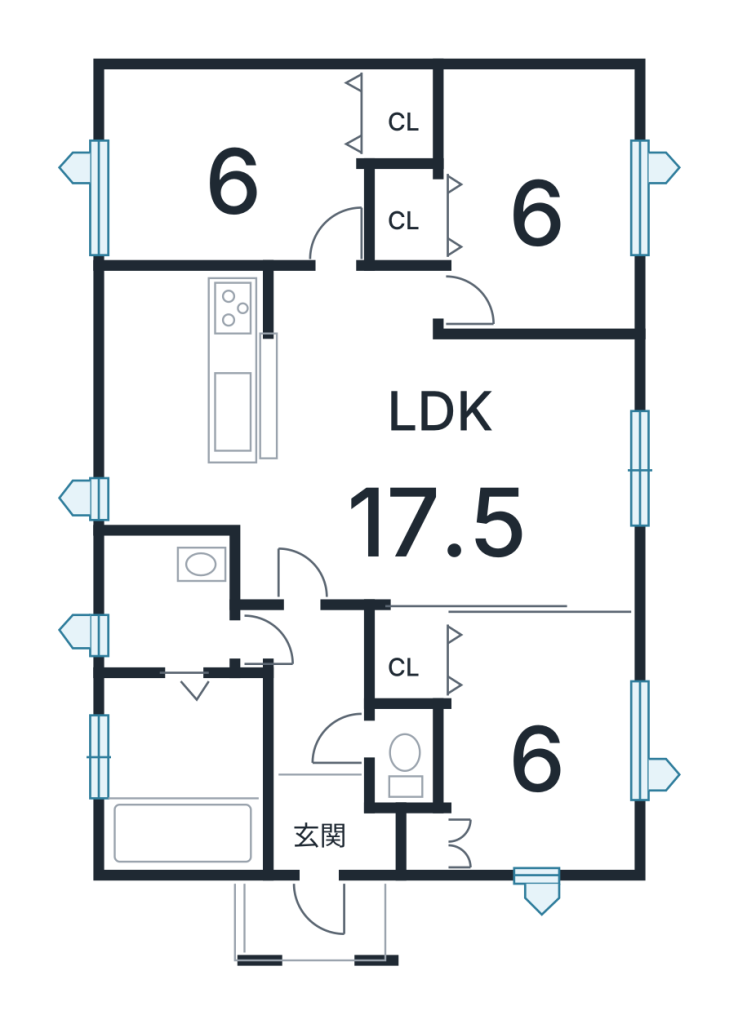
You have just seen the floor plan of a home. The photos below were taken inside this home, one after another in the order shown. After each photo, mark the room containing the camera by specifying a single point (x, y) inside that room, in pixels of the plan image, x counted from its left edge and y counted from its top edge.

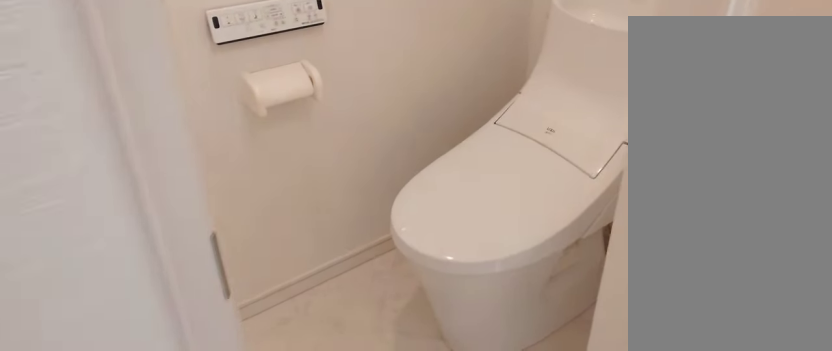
(400, 785)
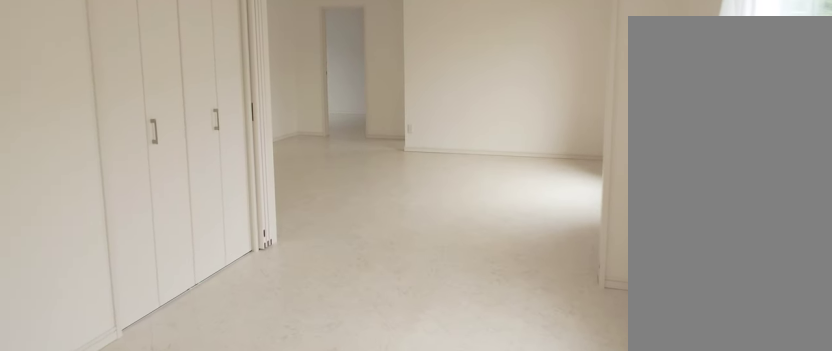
(534, 760)
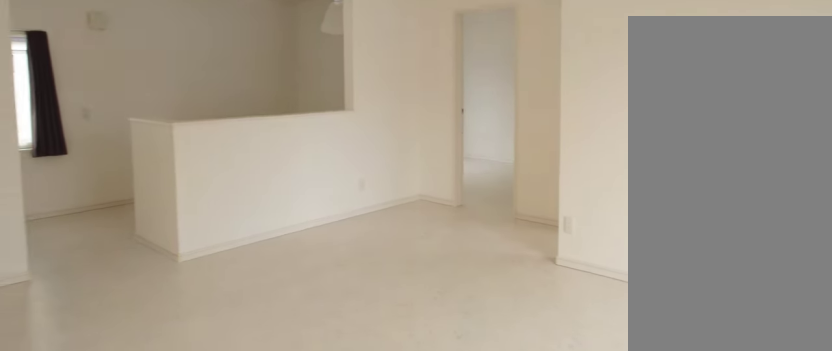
(438, 525)
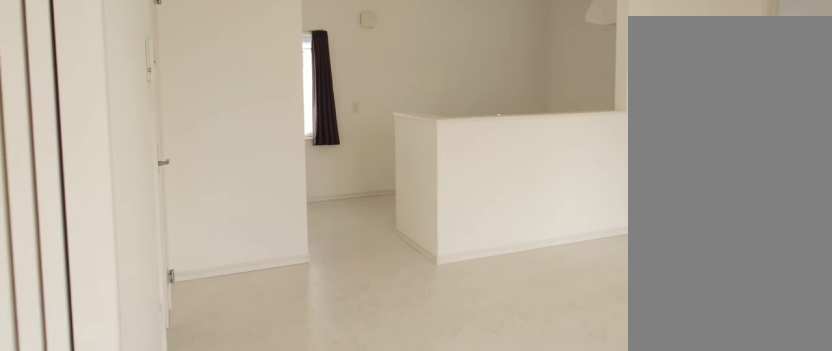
(438, 525)
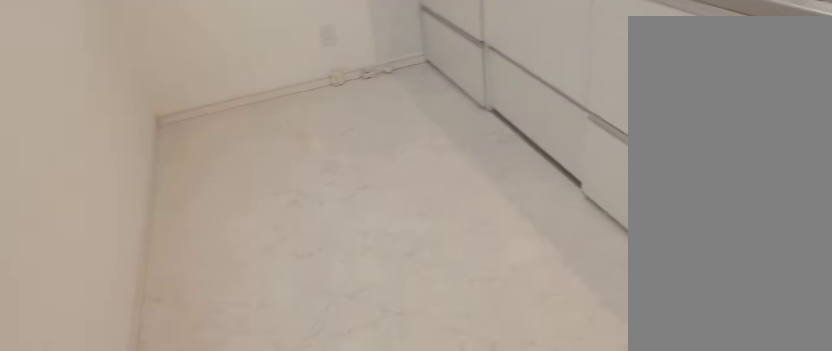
(164, 423)
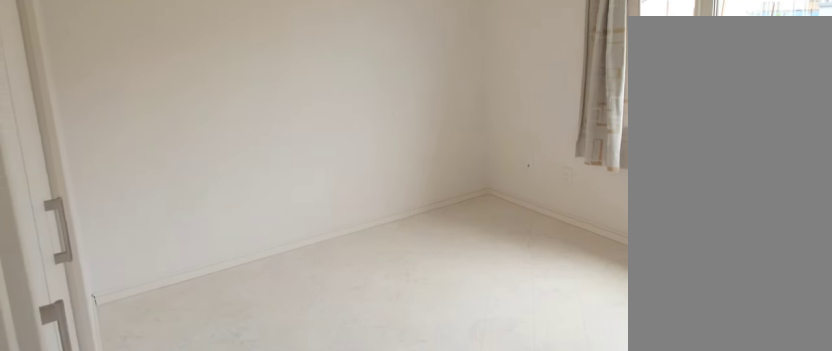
(543, 207)
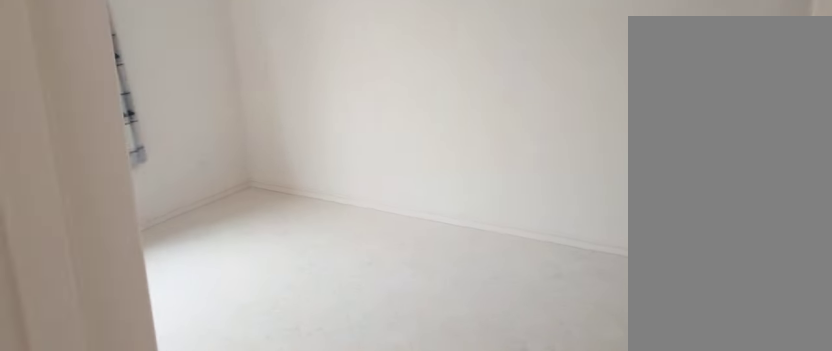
(228, 180)
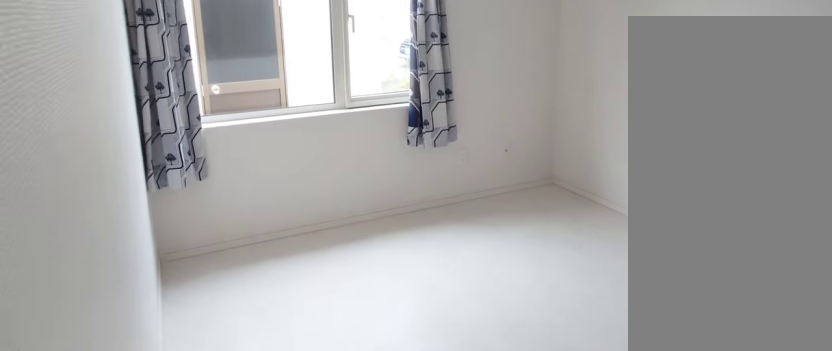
(228, 180)
